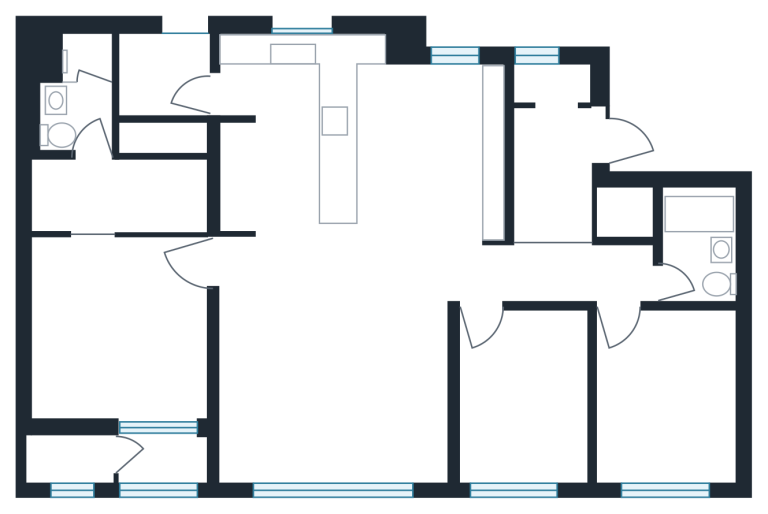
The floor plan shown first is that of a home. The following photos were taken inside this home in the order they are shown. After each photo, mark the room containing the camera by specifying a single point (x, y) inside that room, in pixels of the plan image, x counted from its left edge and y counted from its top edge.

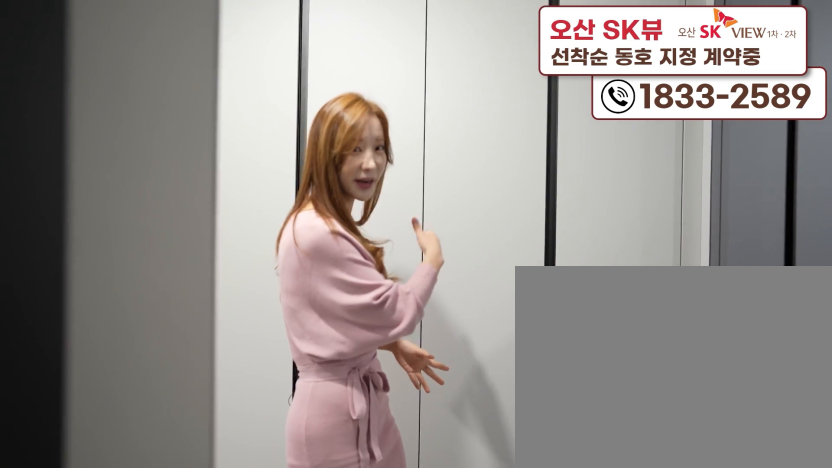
(559, 153)
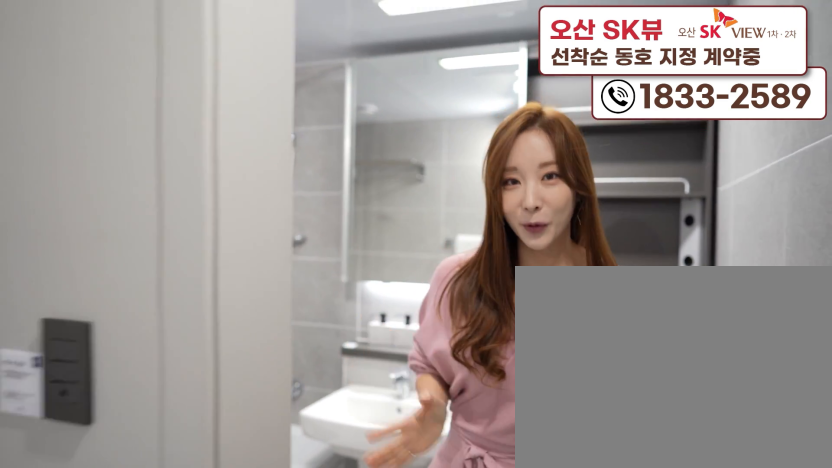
(705, 267)
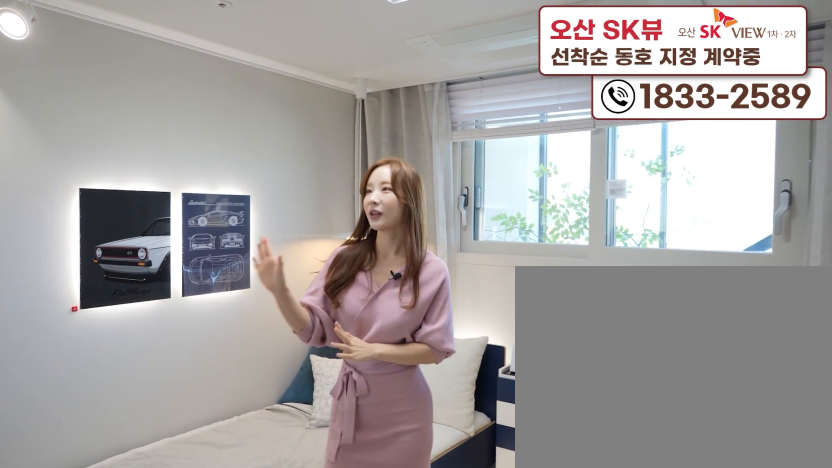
(659, 437)
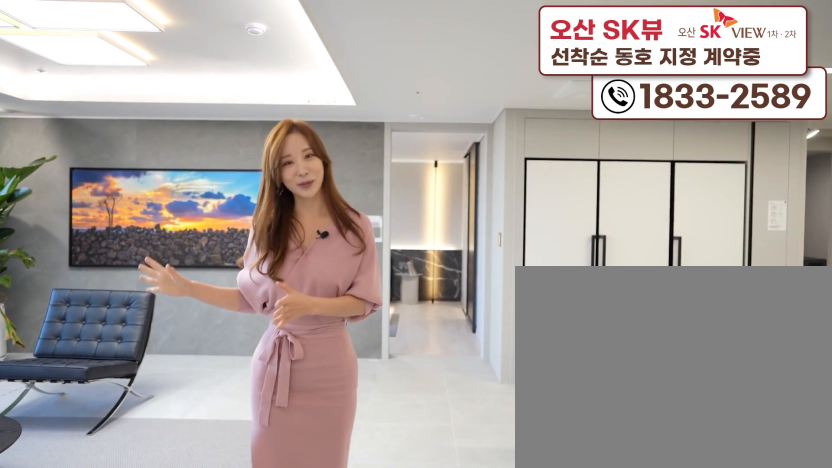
(337, 423)
